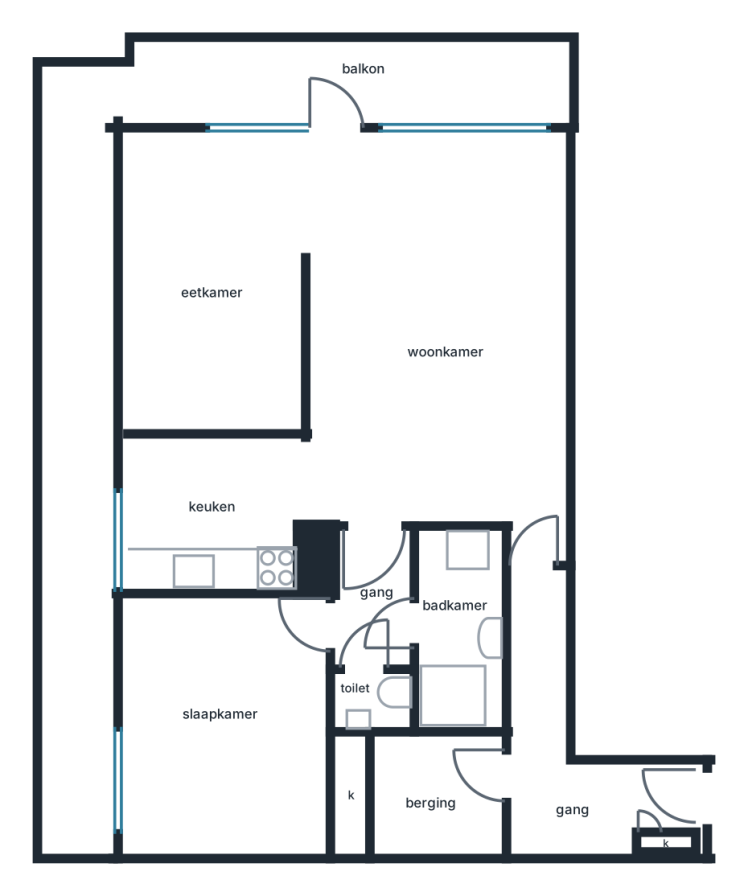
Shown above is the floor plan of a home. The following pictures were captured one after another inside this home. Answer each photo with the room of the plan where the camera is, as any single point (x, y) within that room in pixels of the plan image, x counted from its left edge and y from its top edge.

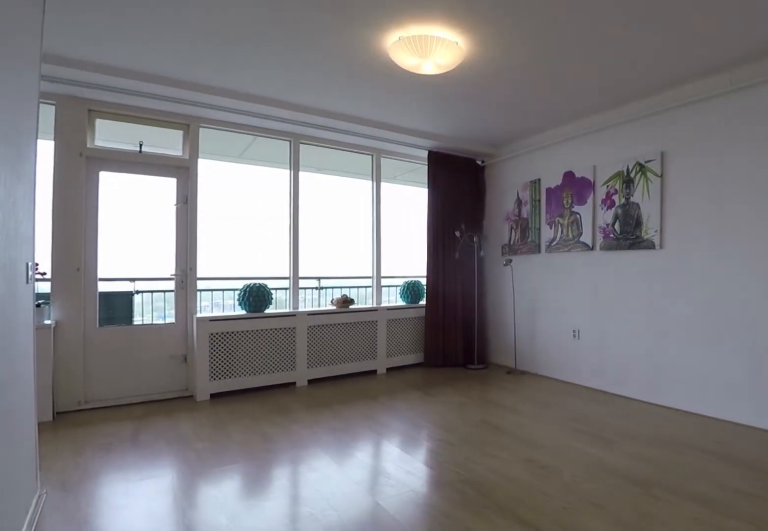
(438, 335)
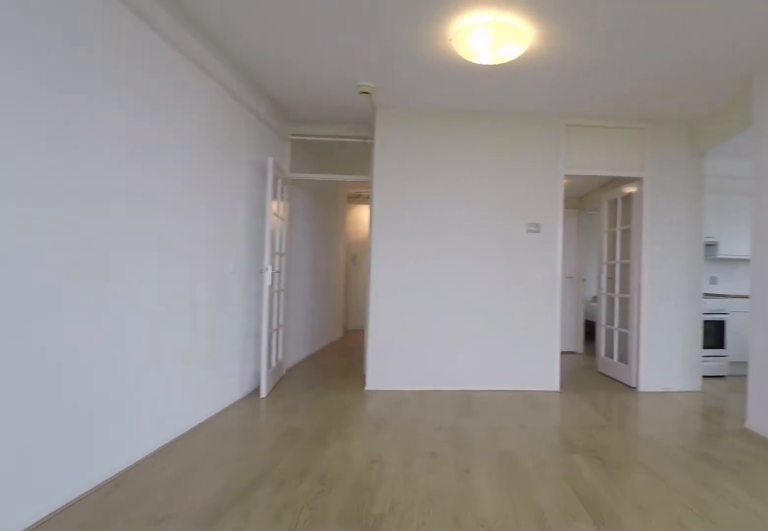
(438, 335)
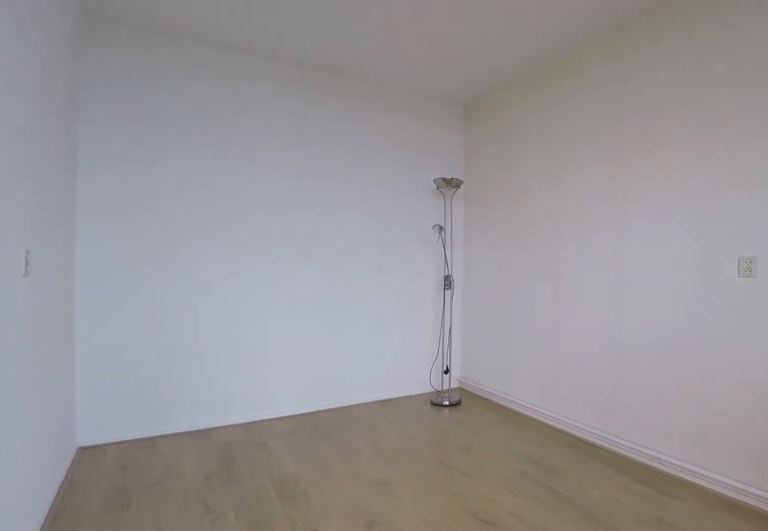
(216, 281)
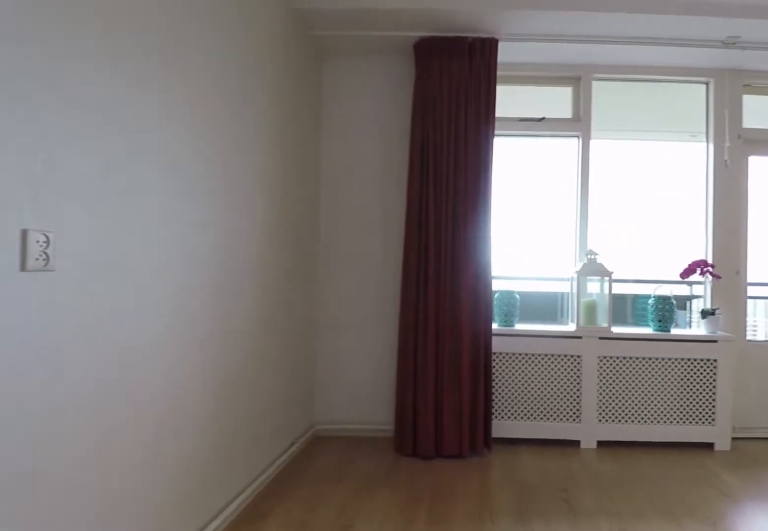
(216, 281)
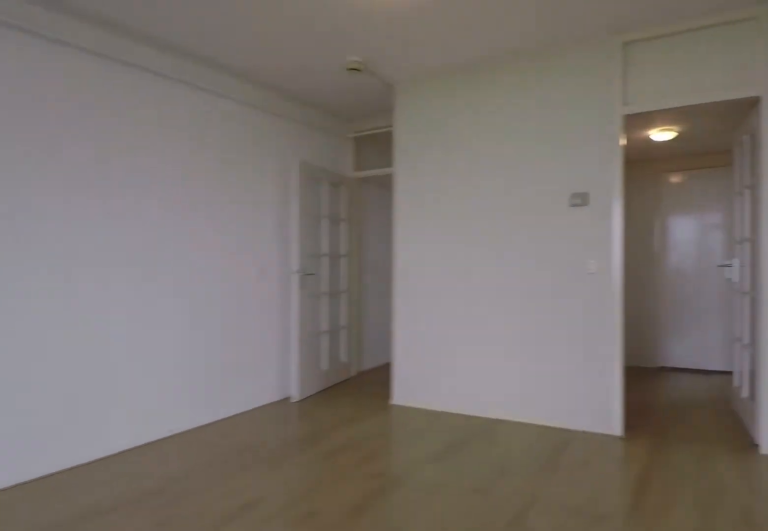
(438, 333)
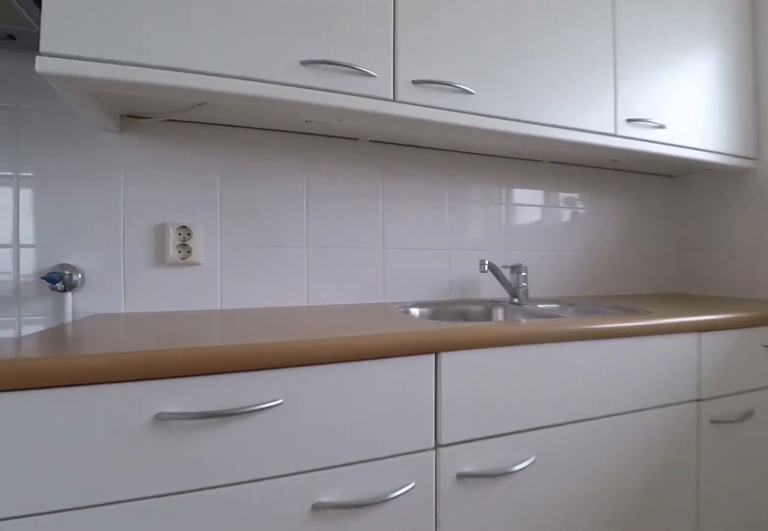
(211, 566)
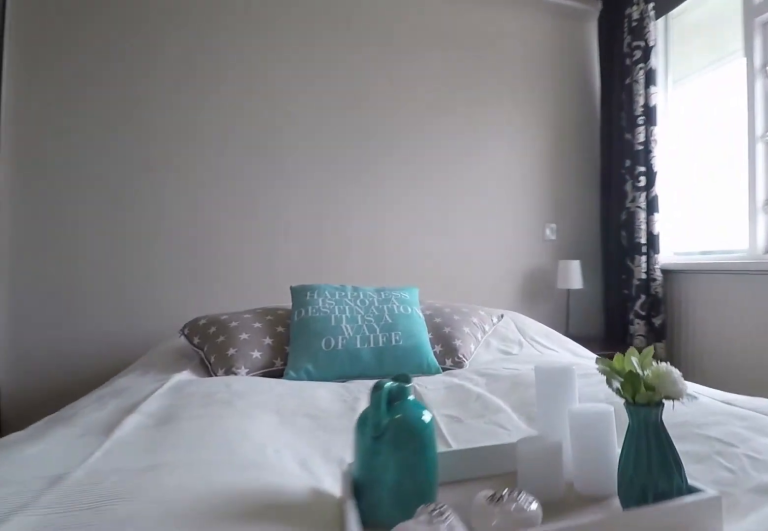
(228, 726)
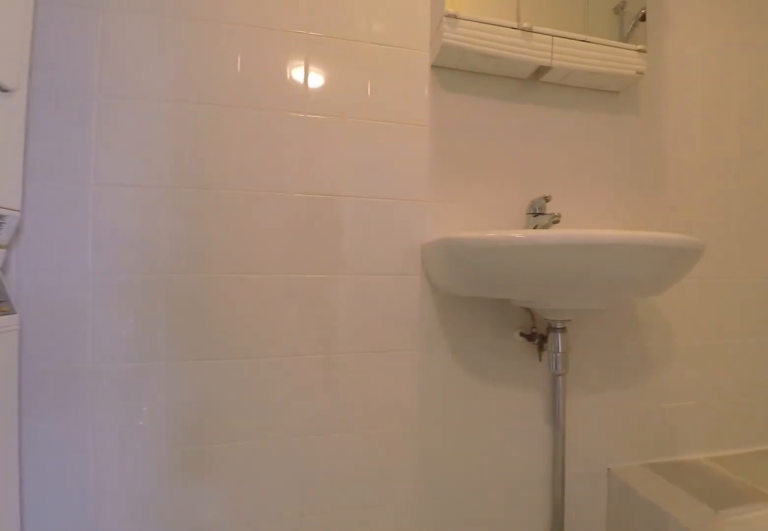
(467, 642)
